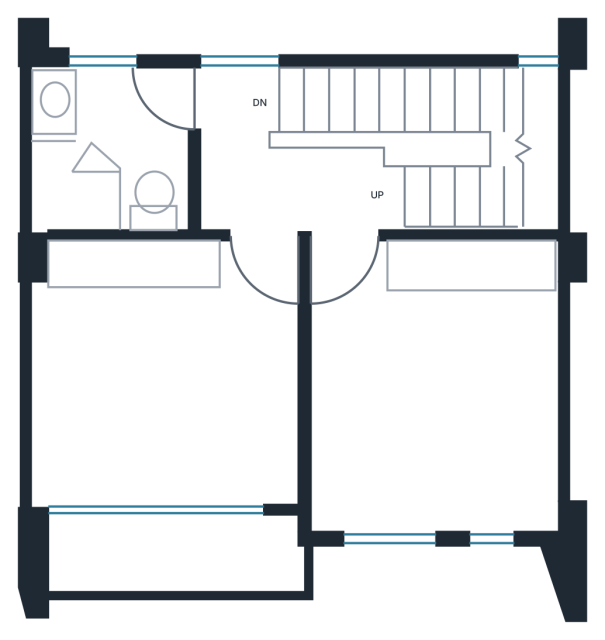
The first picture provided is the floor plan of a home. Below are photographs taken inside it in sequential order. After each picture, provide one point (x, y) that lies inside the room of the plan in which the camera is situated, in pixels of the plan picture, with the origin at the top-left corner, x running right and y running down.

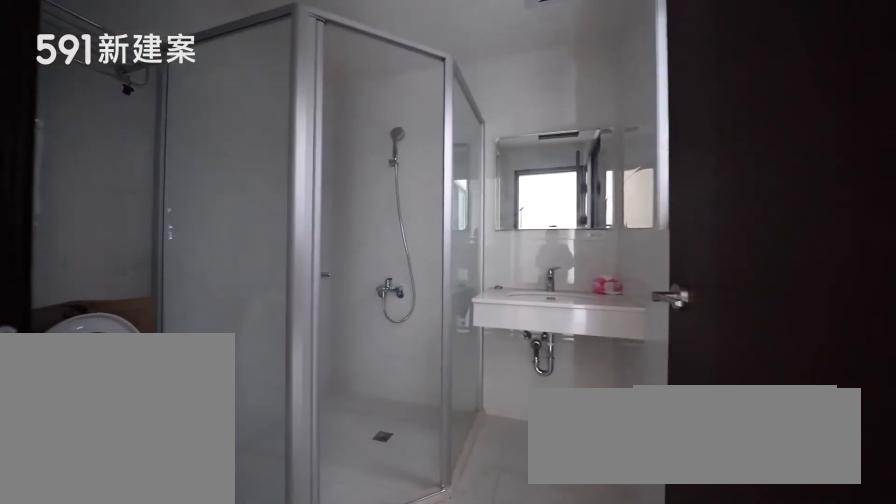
(106, 152)
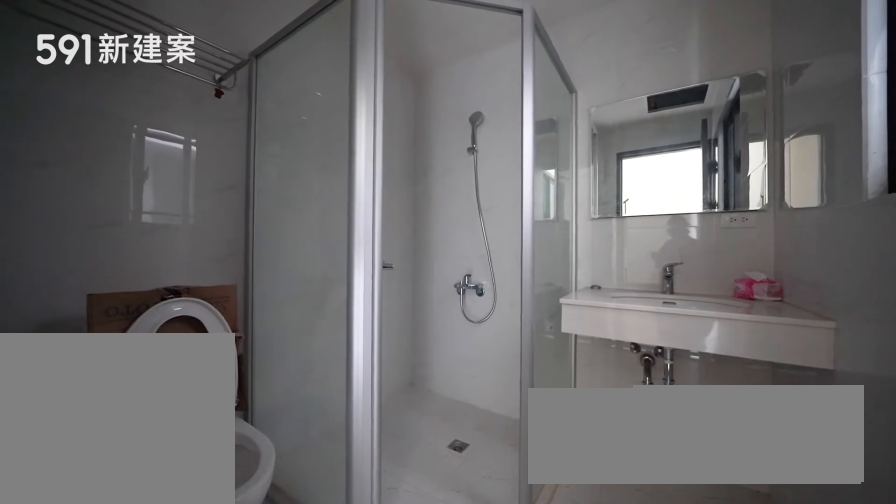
(106, 152)
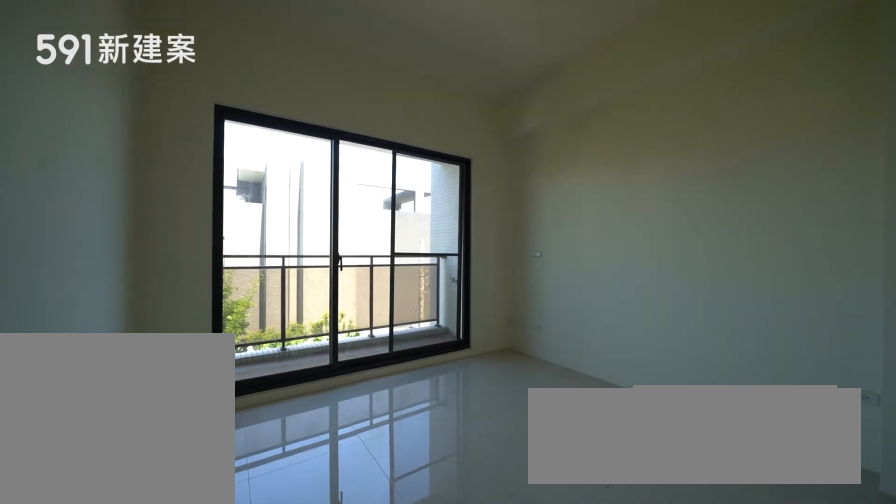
(165, 371)
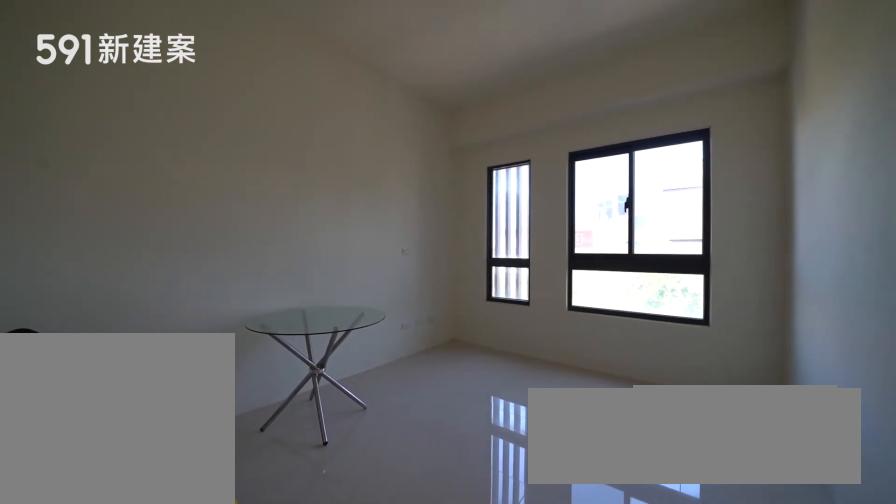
(436, 386)
